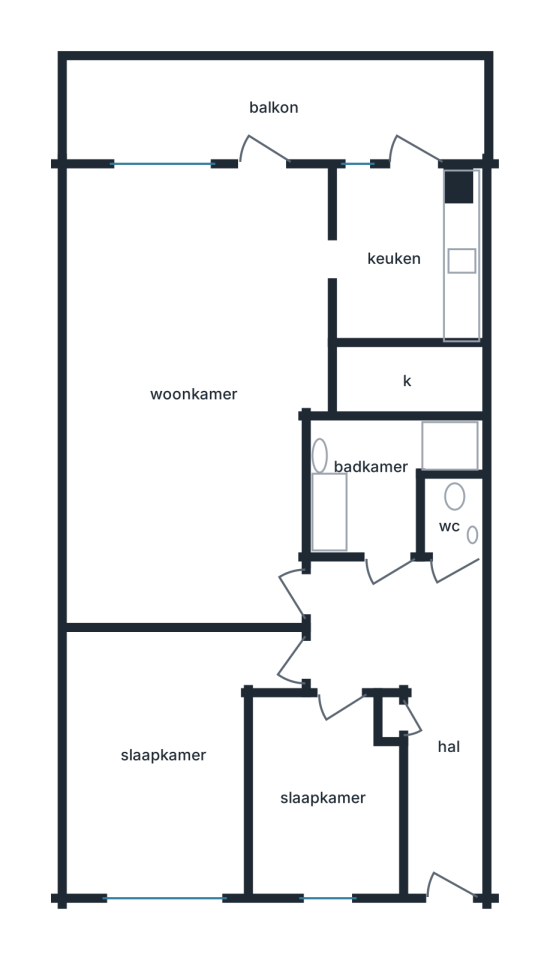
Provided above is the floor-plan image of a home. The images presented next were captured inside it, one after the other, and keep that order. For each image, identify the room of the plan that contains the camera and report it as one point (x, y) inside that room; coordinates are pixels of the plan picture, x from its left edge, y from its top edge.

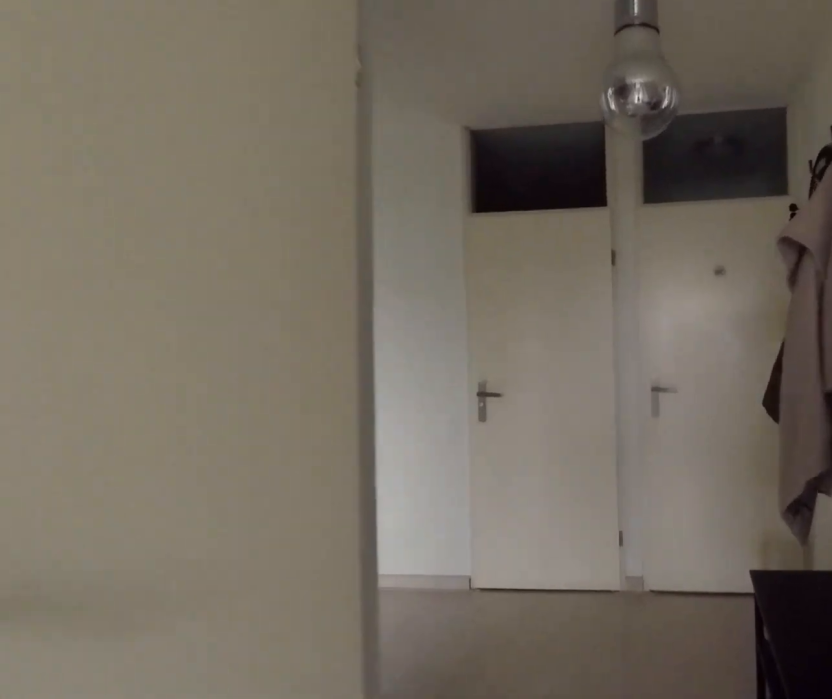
(412, 689)
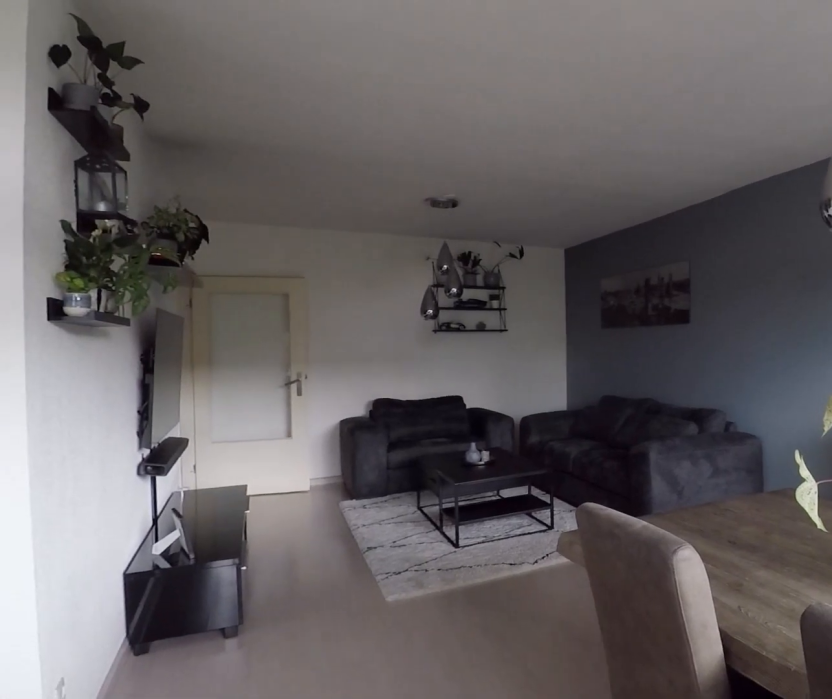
(194, 389)
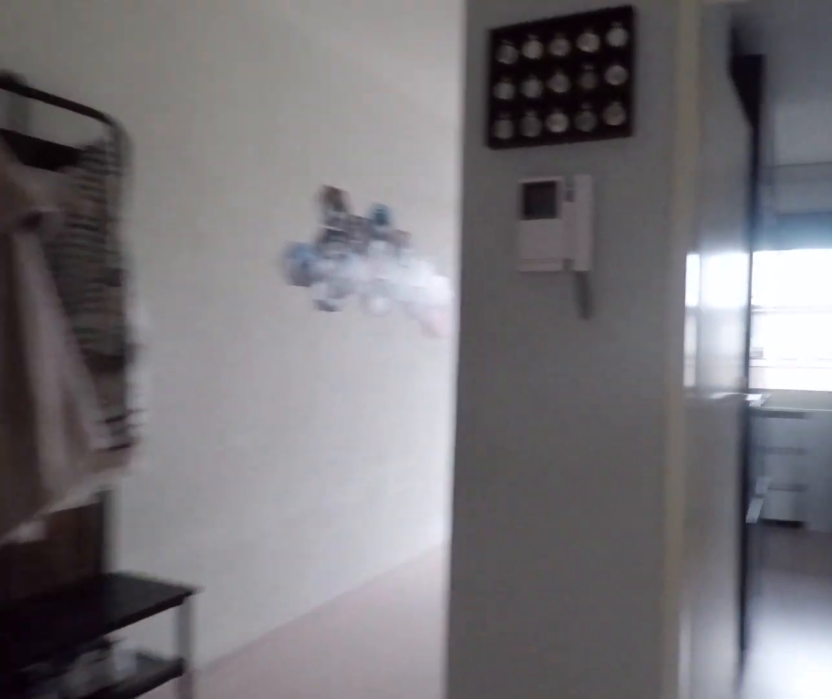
(413, 690)
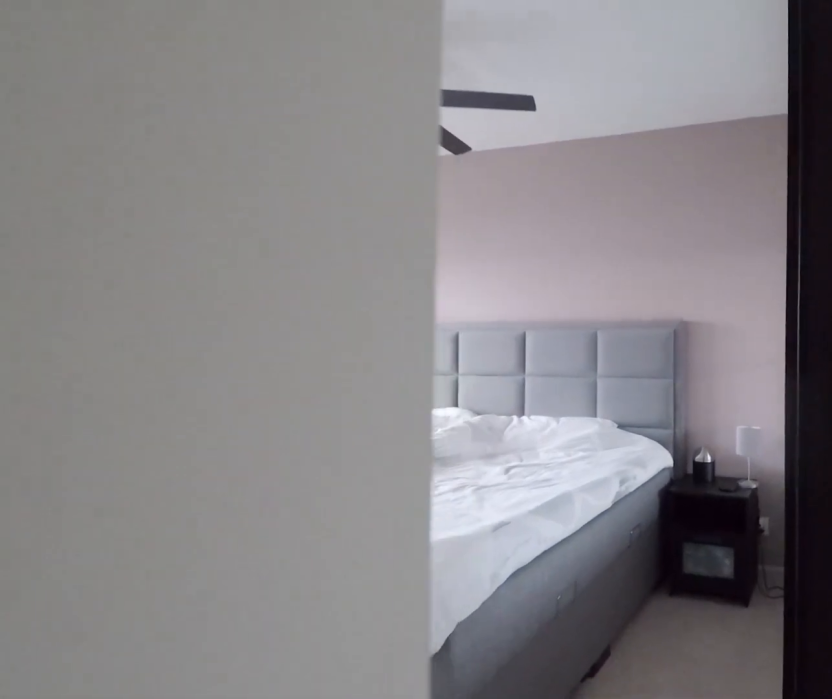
(166, 757)
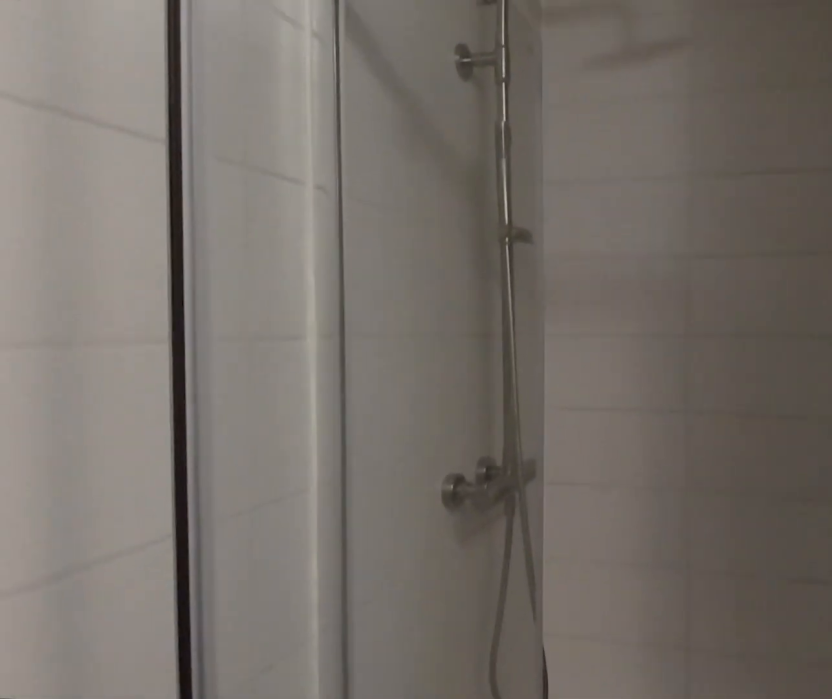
(376, 478)
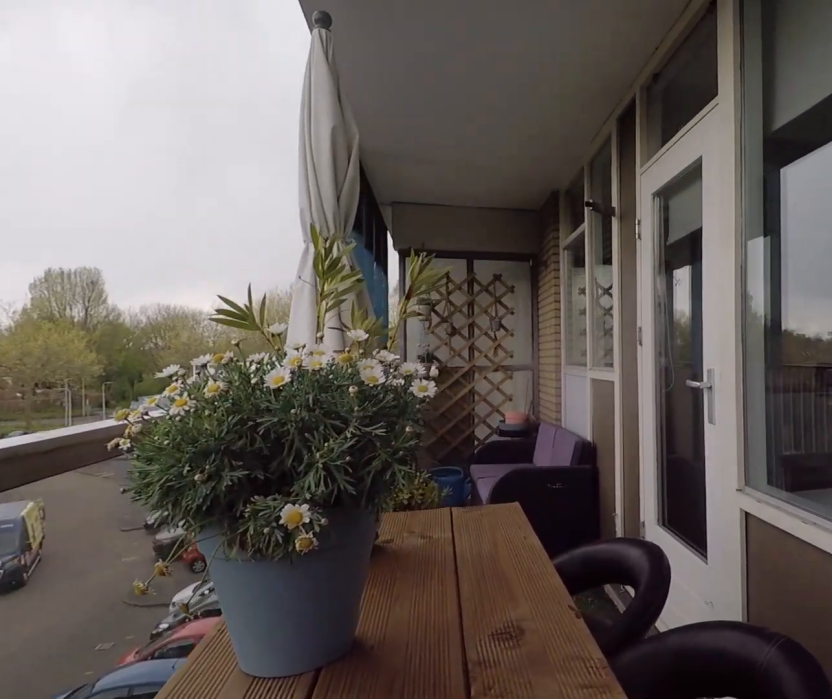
(275, 107)
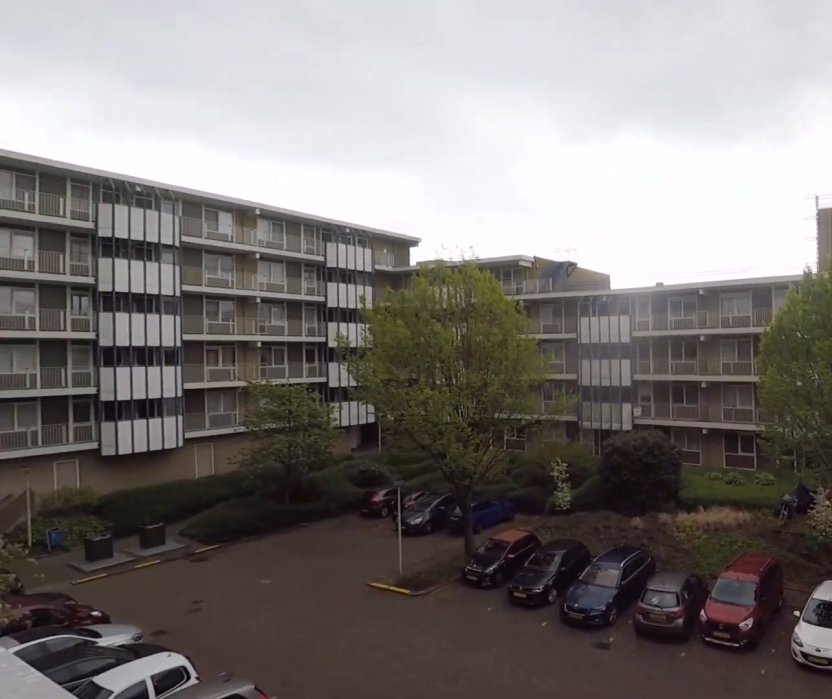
(275, 107)
